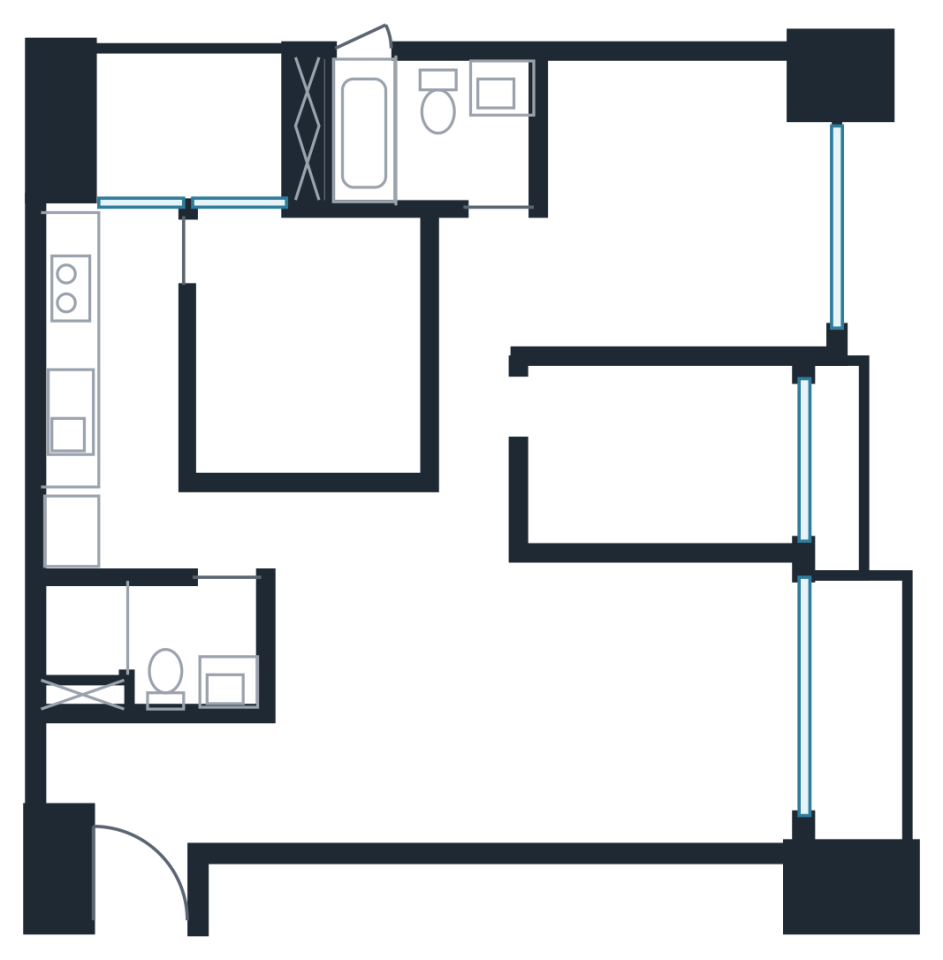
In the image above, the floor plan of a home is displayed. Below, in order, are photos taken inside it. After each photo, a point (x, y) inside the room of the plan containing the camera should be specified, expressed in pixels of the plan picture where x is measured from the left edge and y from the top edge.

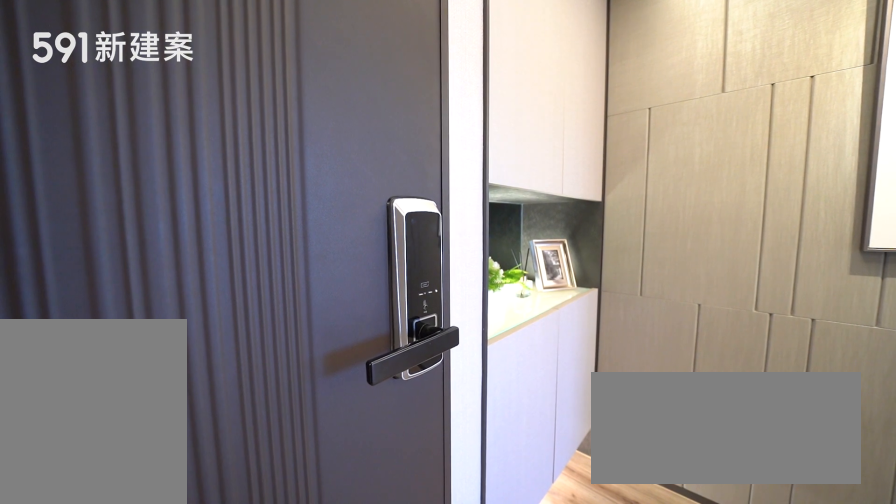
(109, 825)
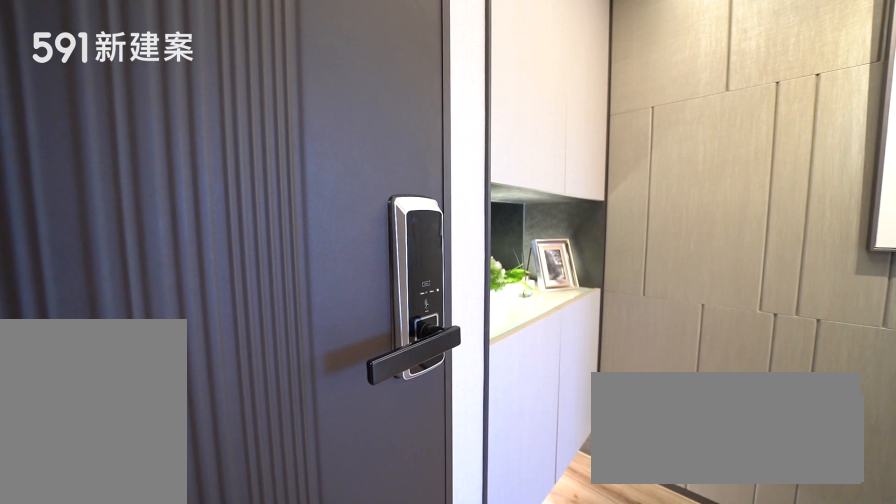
(109, 825)
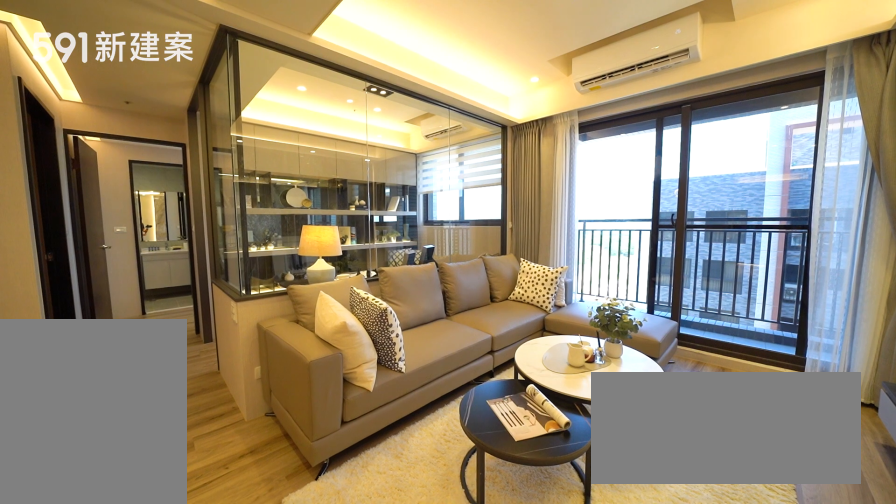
(663, 703)
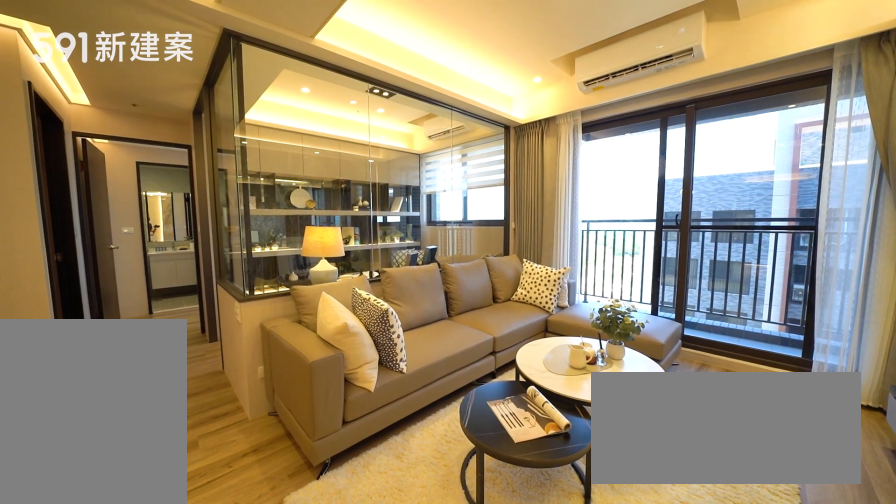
(663, 703)
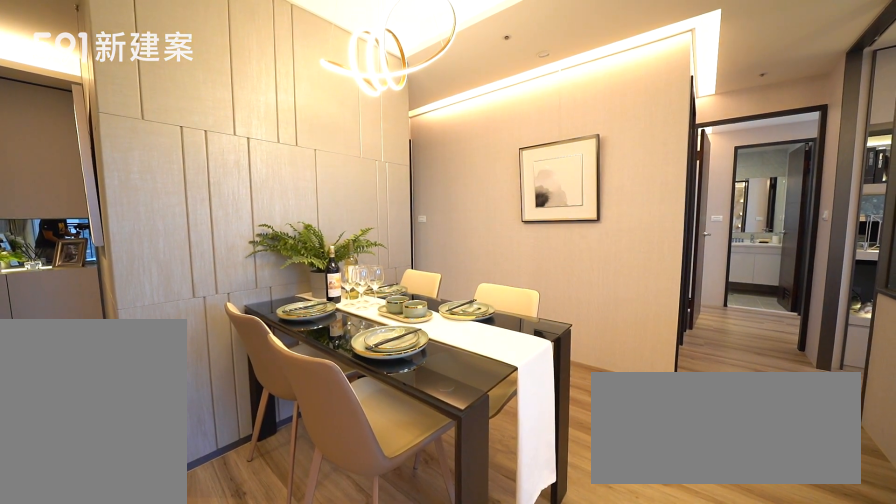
(377, 643)
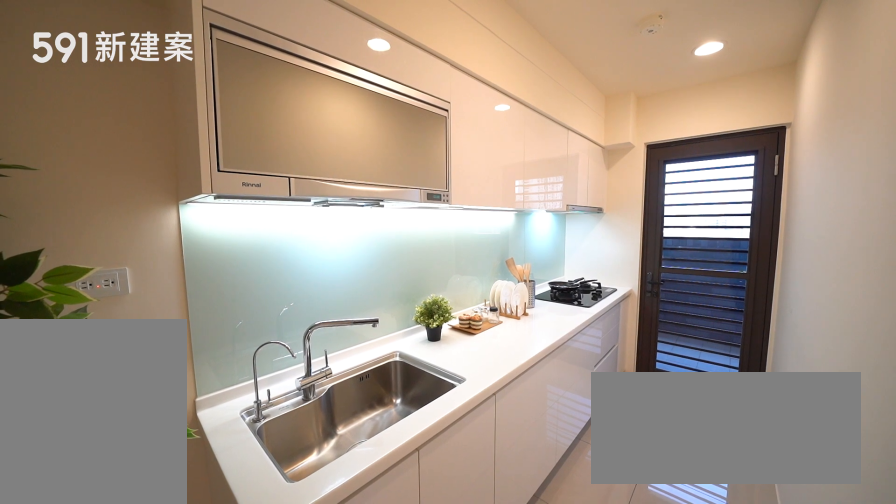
(113, 372)
